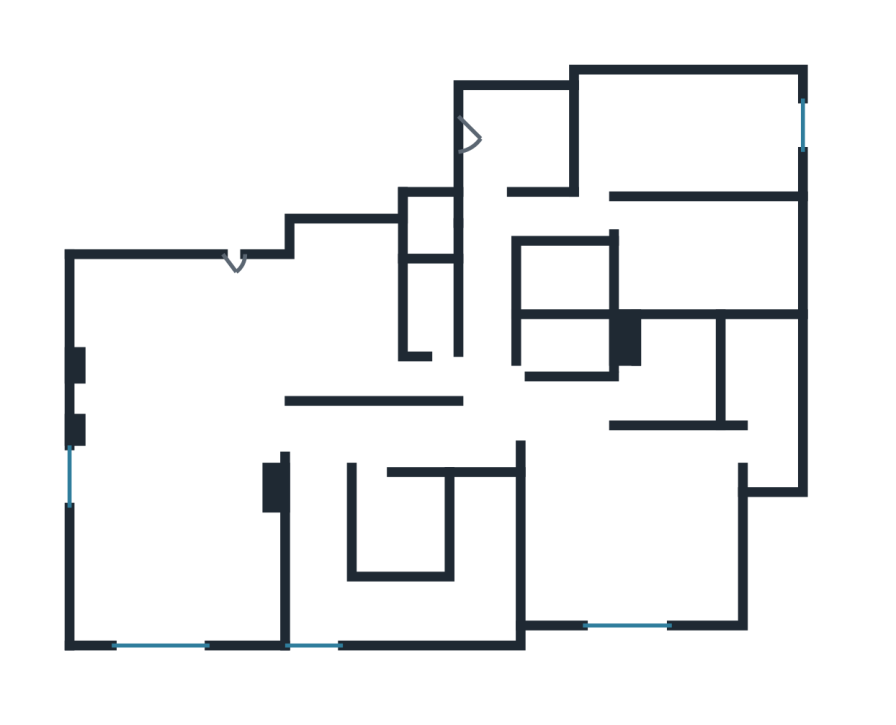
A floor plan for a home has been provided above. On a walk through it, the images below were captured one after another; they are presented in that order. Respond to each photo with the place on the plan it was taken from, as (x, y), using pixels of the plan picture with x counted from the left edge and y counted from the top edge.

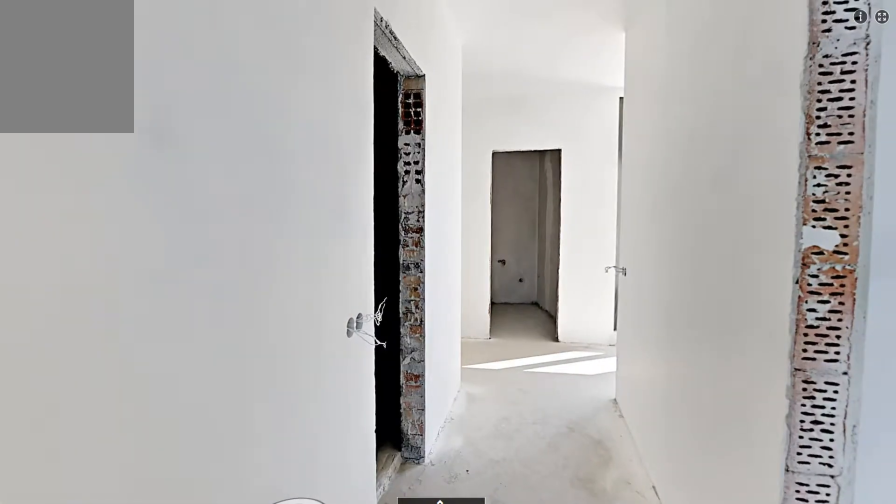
(568, 227)
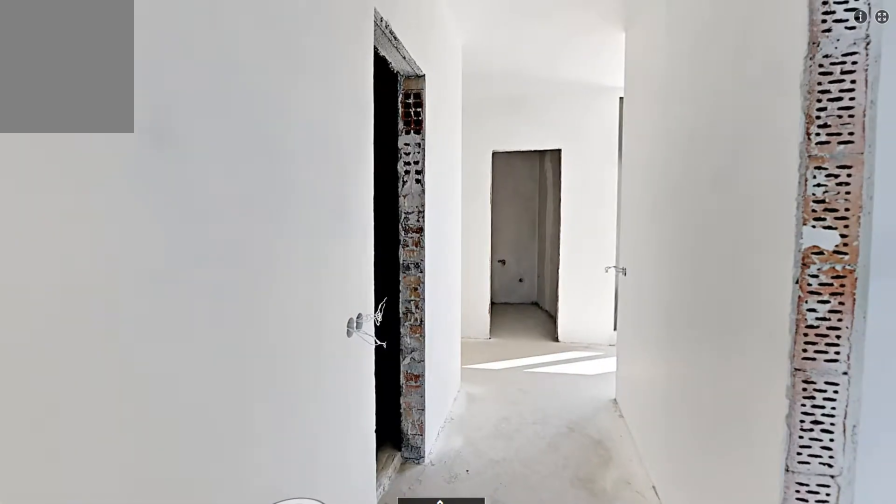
(568, 227)
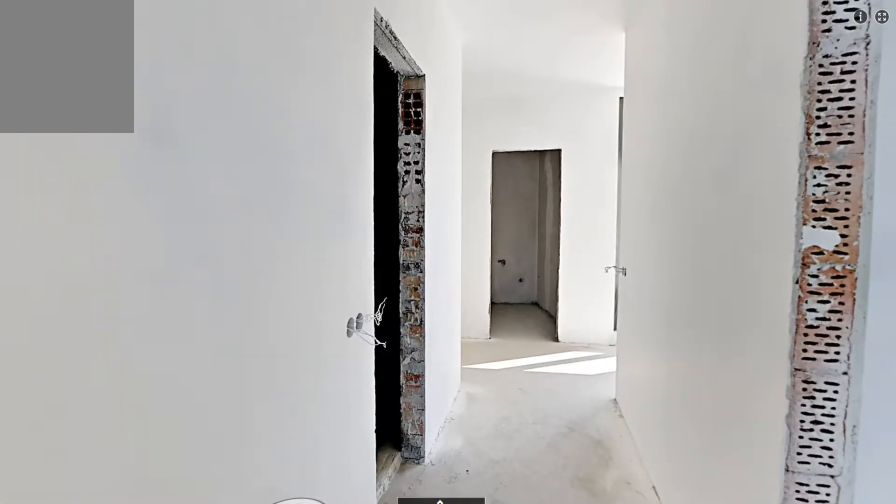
(568, 228)
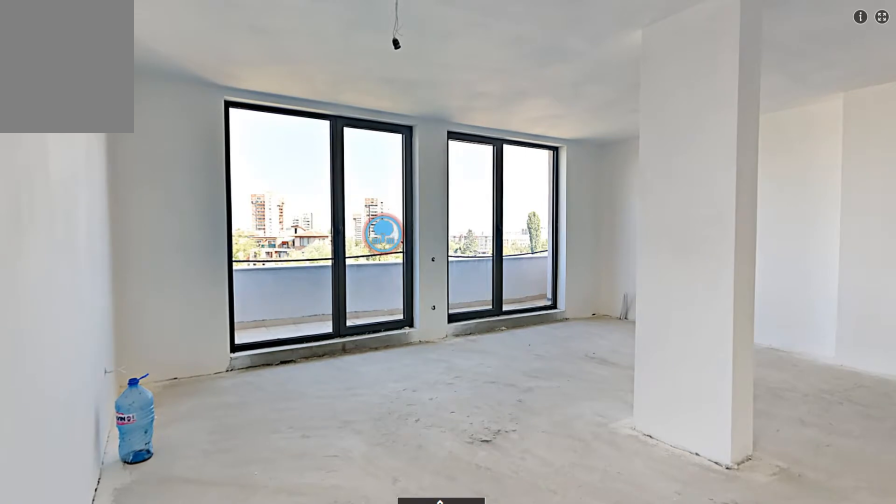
(696, 511)
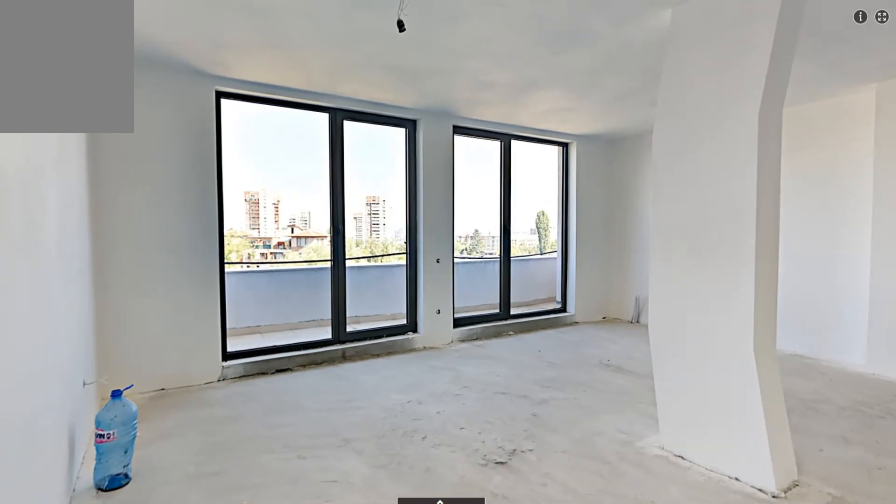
(679, 535)
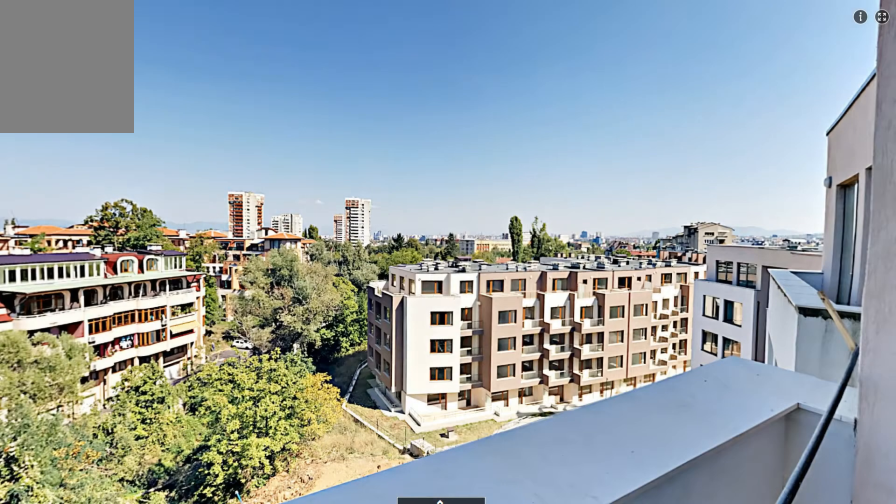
(589, 650)
